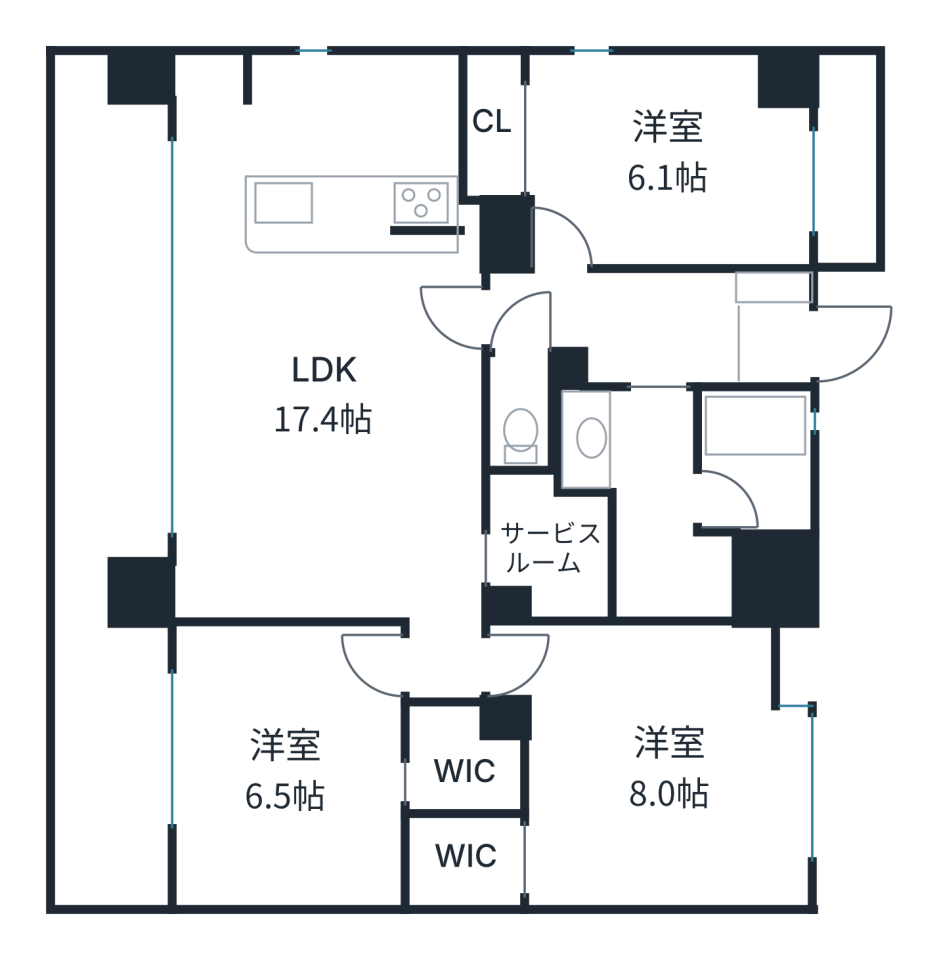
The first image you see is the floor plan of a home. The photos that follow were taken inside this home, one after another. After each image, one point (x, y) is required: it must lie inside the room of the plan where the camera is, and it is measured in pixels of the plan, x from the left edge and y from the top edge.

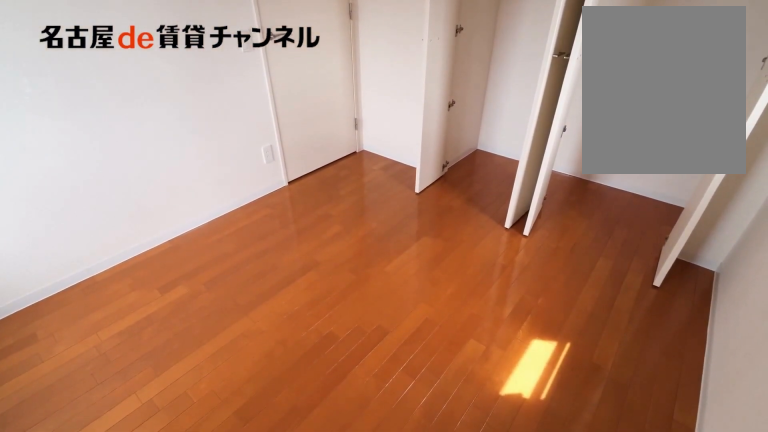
(636, 159)
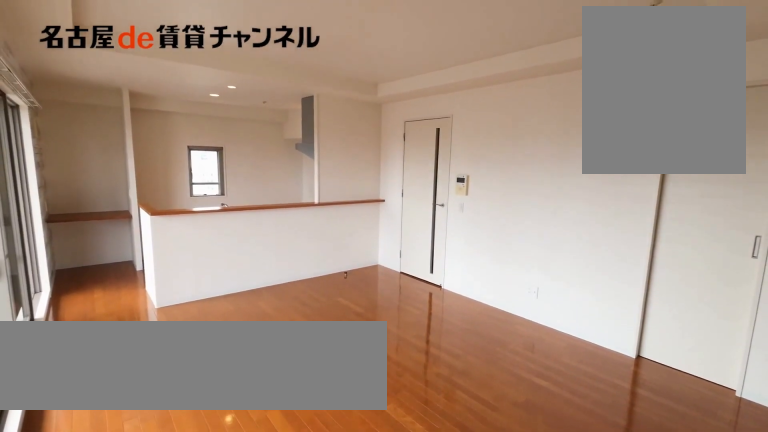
(323, 336)
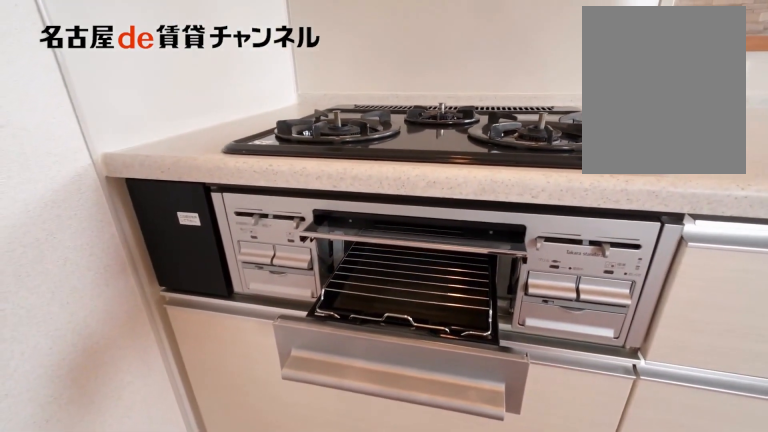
(323, 336)
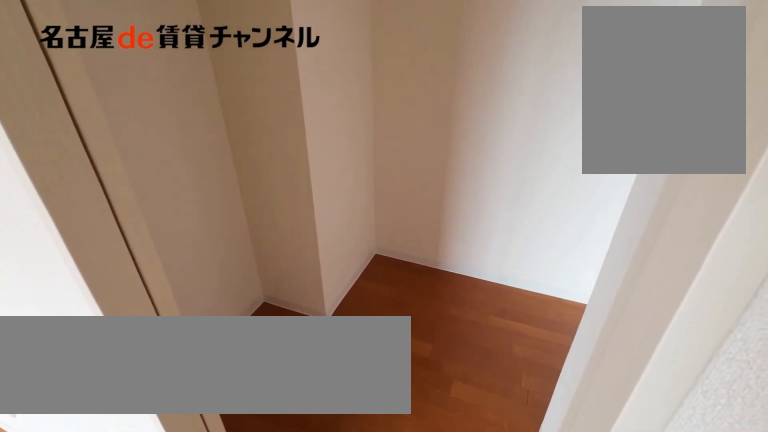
(547, 547)
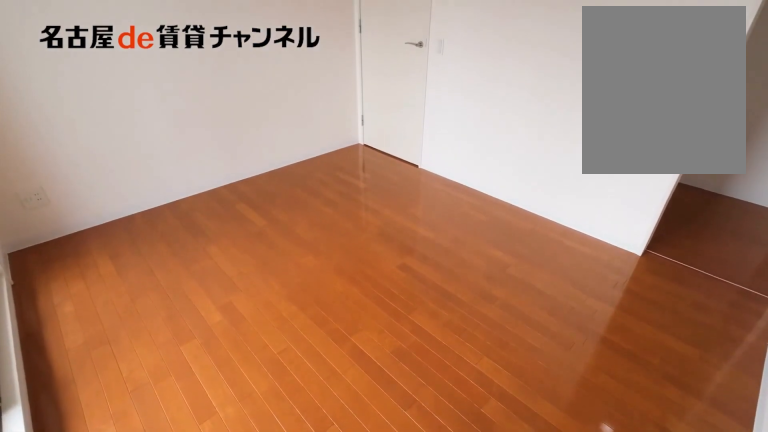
(319, 780)
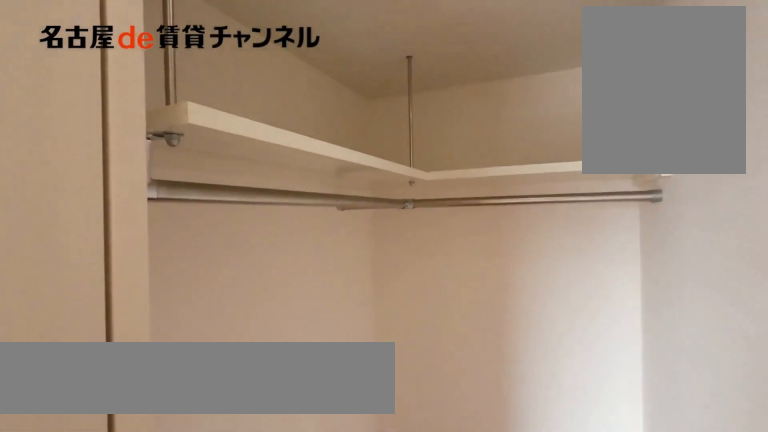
(319, 780)
